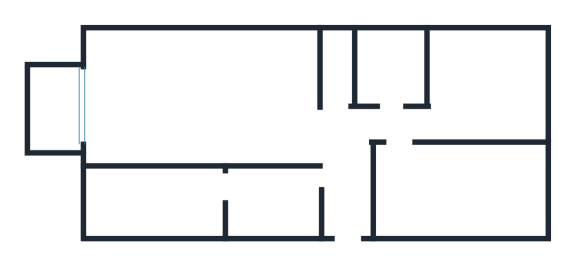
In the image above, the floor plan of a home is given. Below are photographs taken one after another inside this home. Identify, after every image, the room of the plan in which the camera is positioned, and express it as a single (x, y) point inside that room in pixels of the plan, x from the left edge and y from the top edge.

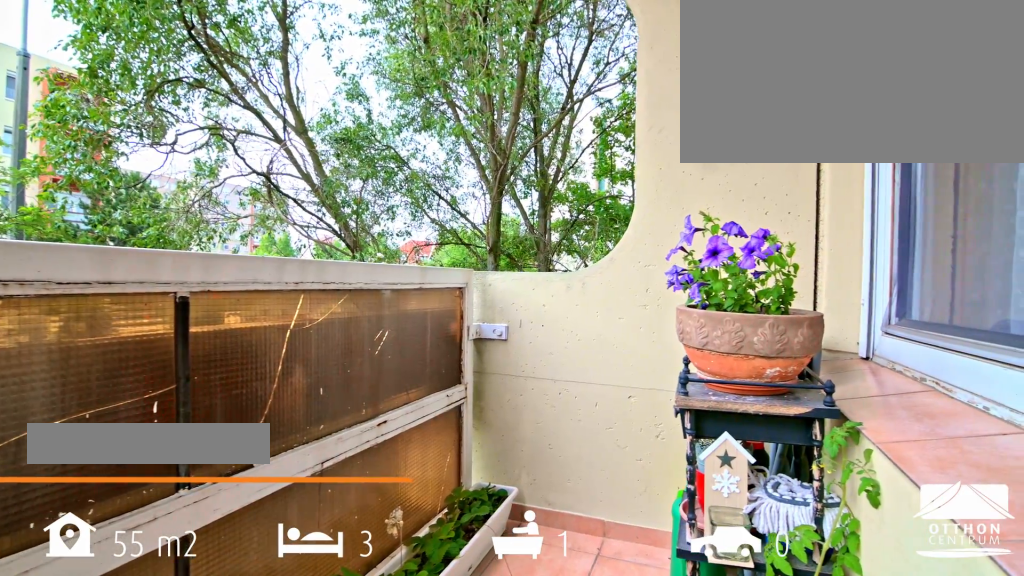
(54, 107)
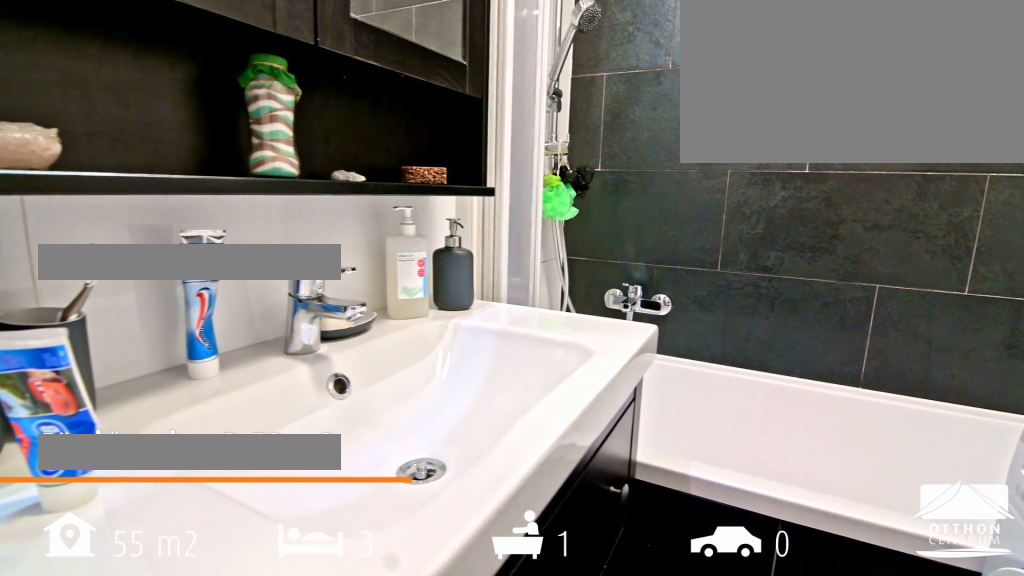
(390, 66)
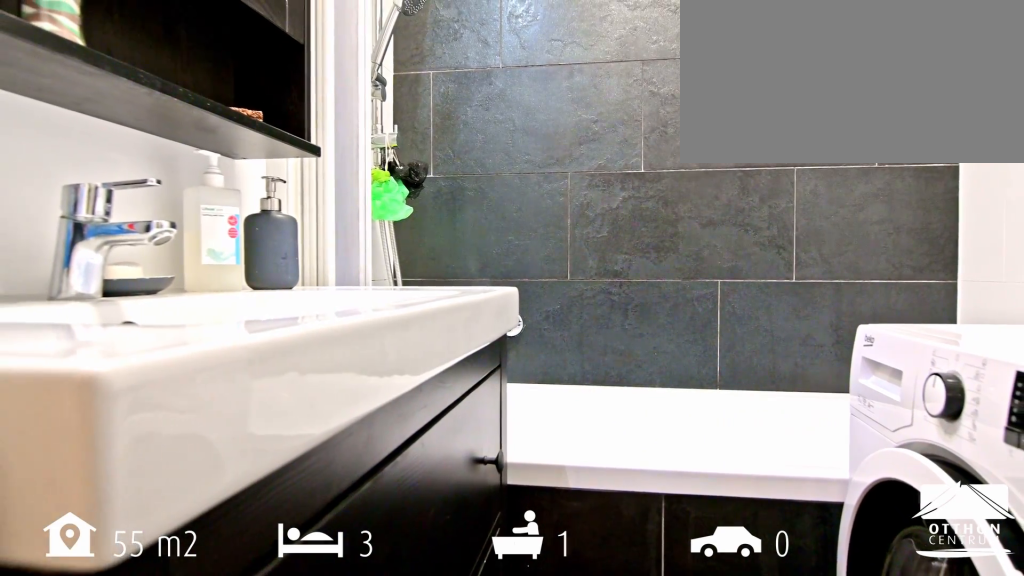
(390, 66)
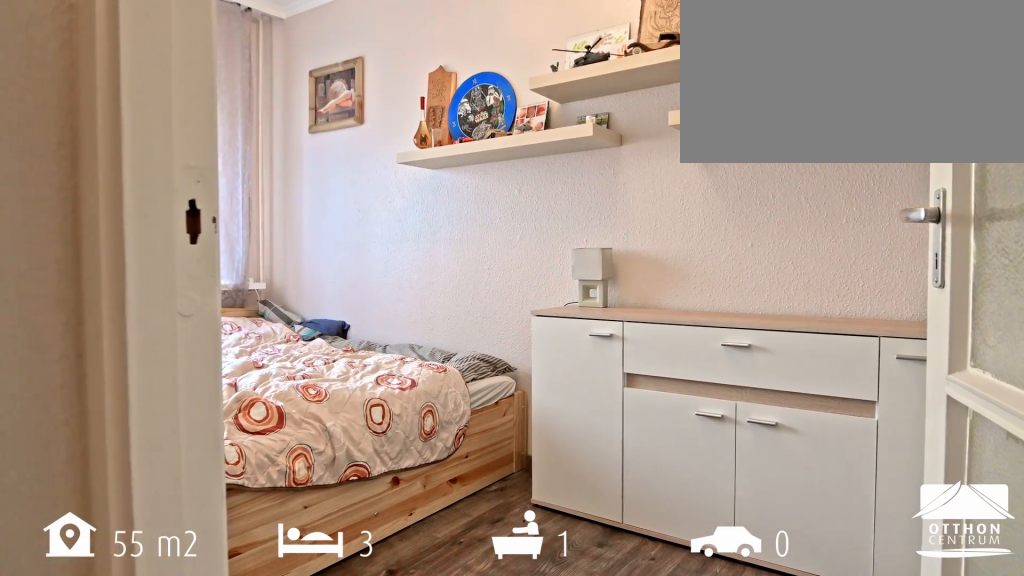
(463, 187)
